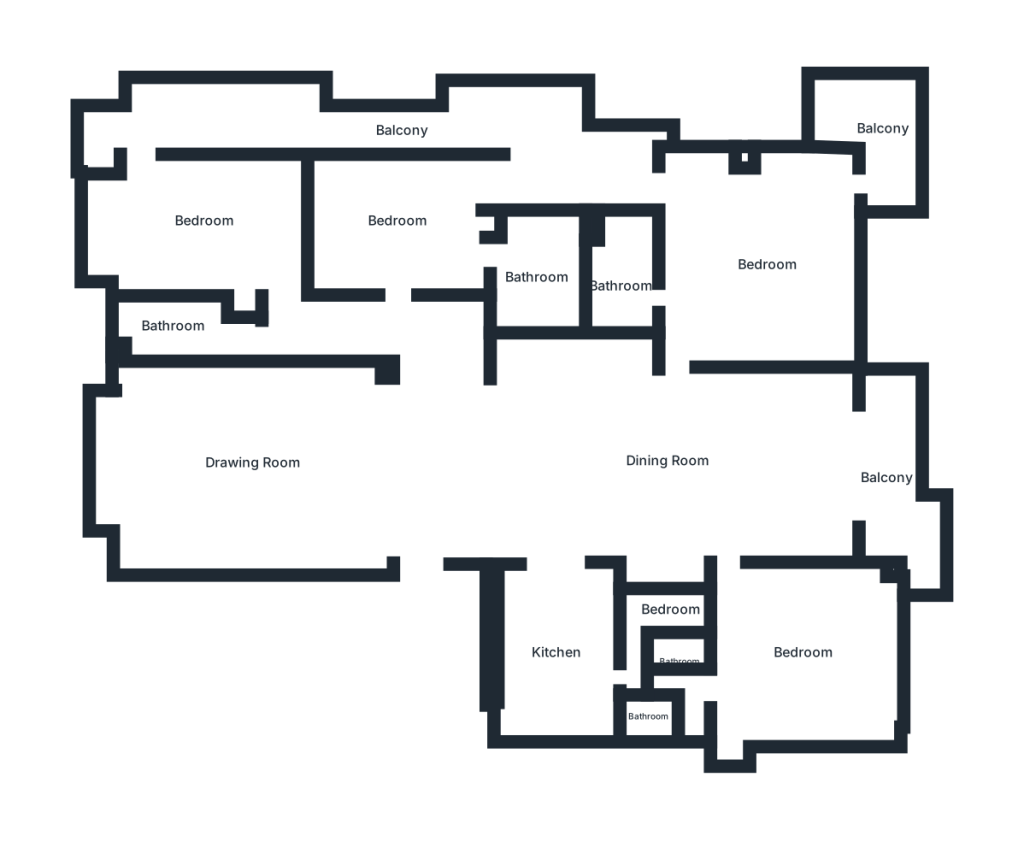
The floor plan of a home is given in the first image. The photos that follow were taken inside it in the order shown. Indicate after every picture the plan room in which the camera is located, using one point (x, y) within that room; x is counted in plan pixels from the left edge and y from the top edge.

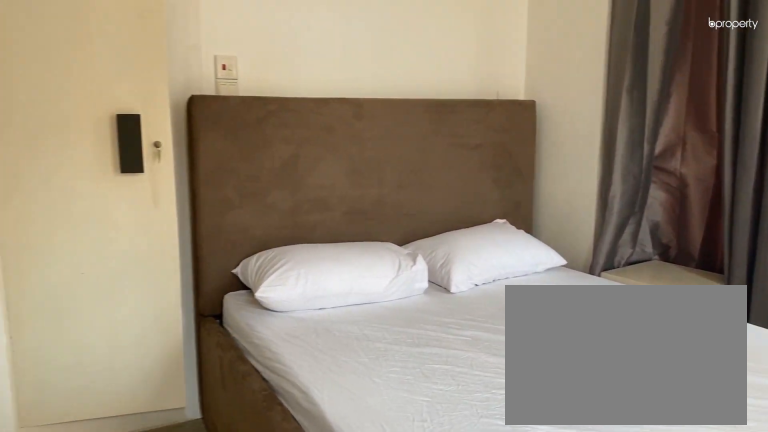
(202, 225)
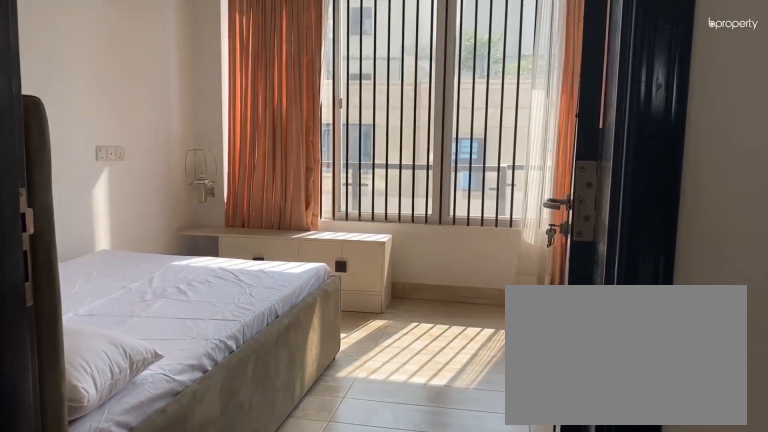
(397, 220)
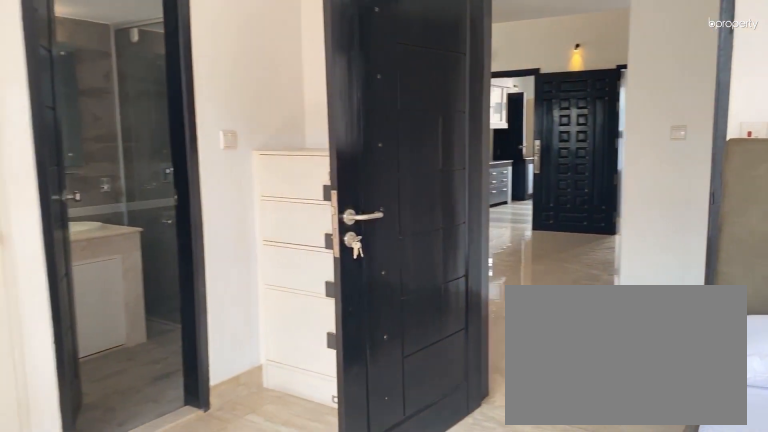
(395, 220)
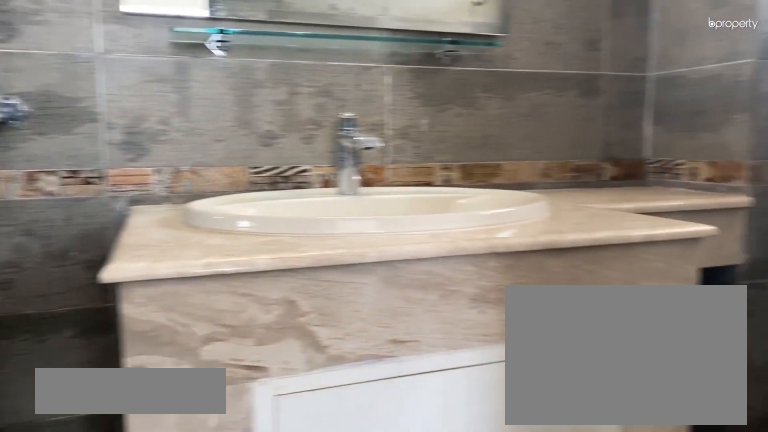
(615, 284)
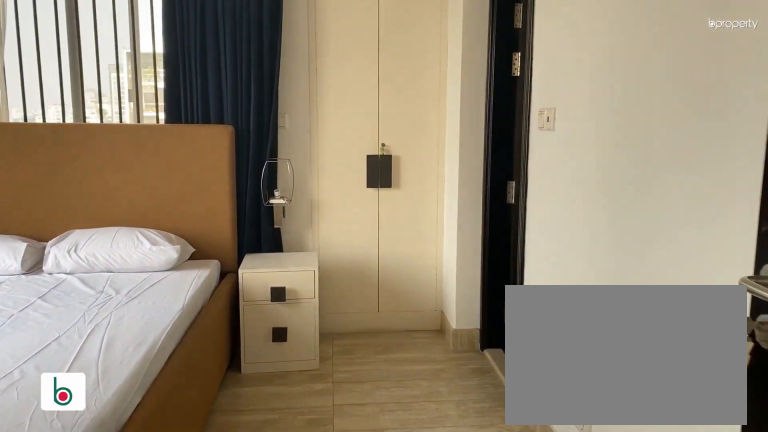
(797, 654)
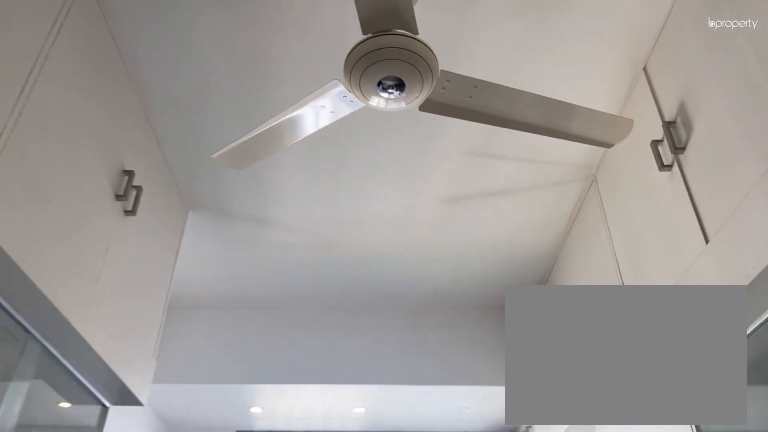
(556, 649)
